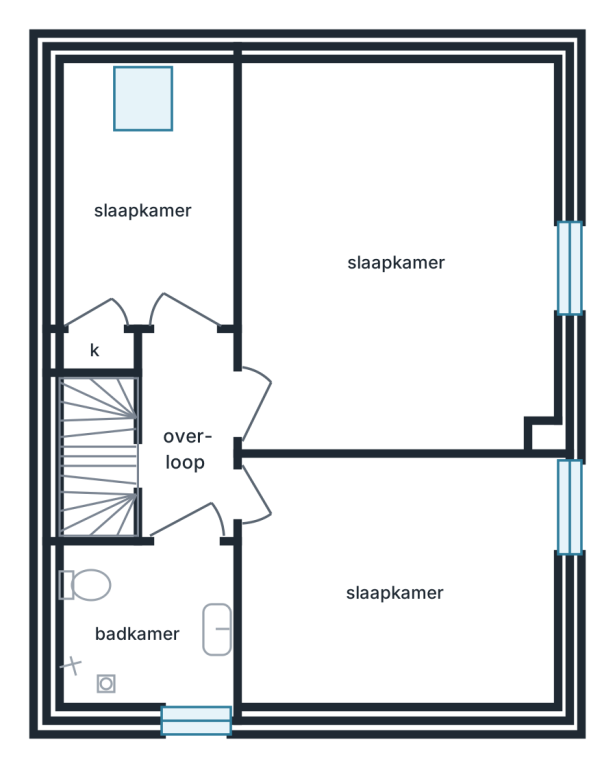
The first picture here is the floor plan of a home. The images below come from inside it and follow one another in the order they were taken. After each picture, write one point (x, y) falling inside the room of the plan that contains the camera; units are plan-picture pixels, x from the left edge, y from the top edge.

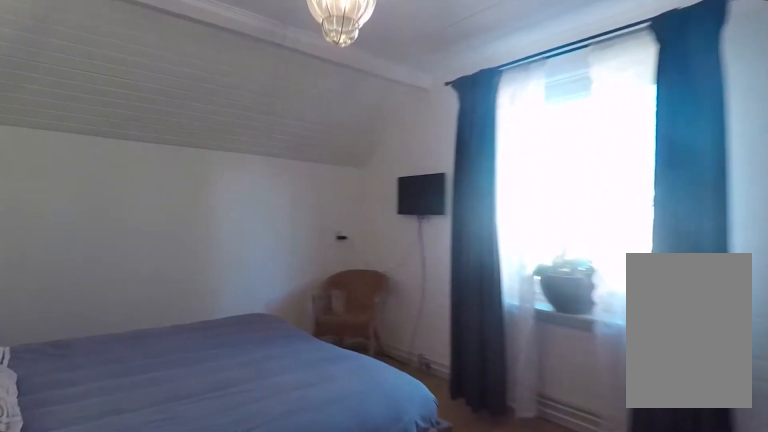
(400, 126)
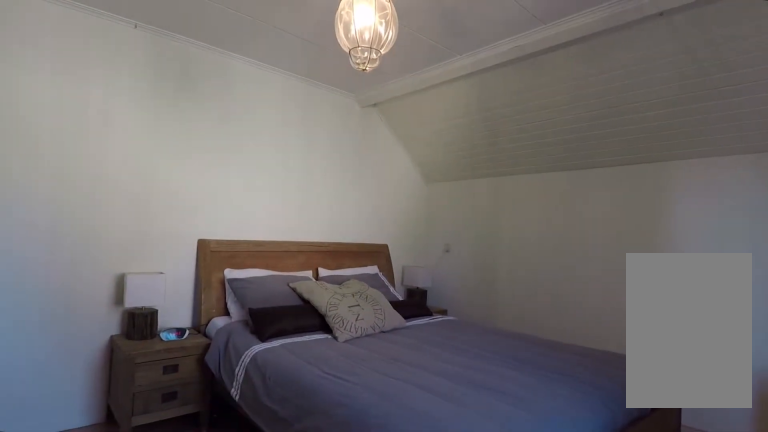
(400, 126)
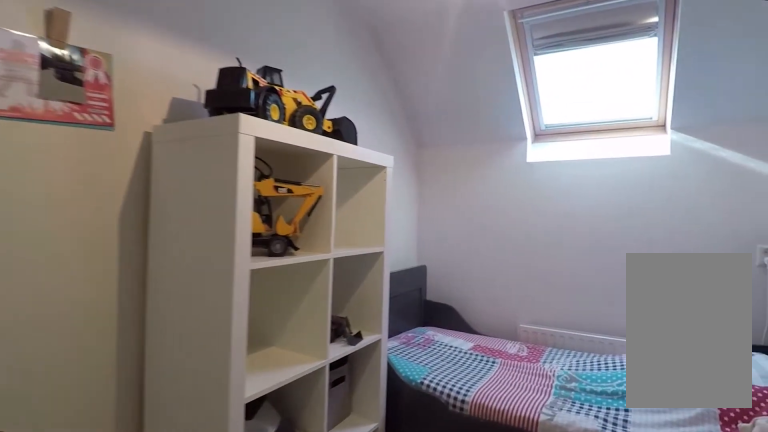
(136, 174)
